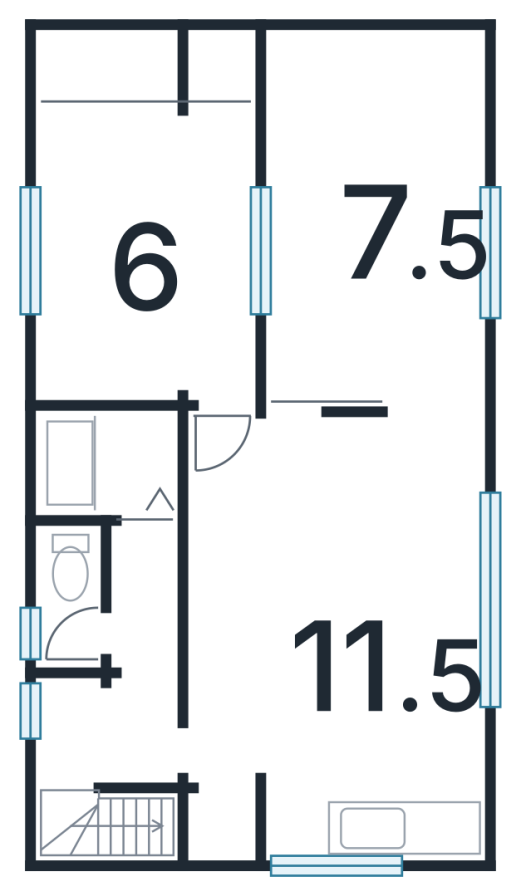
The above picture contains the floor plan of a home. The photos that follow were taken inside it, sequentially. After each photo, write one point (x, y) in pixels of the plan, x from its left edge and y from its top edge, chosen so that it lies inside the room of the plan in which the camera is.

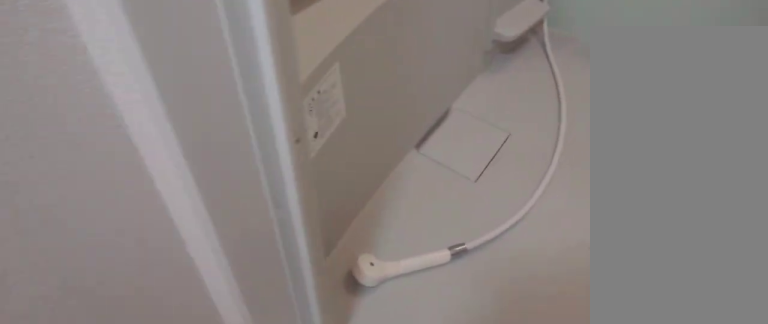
(116, 464)
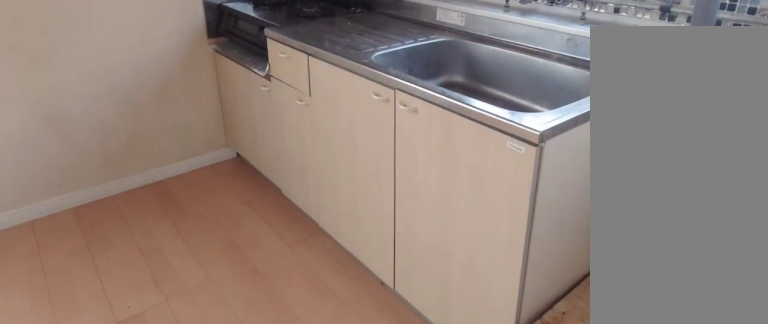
(329, 632)
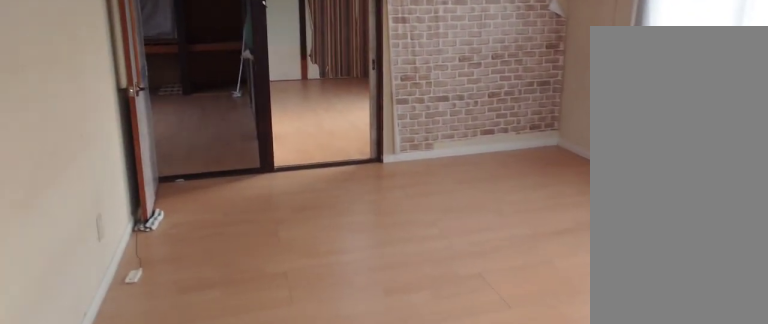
(329, 632)
